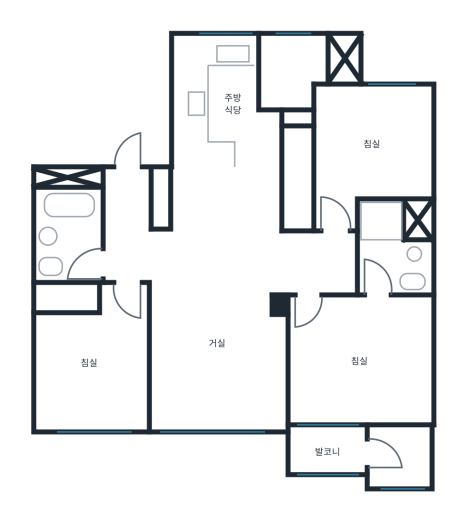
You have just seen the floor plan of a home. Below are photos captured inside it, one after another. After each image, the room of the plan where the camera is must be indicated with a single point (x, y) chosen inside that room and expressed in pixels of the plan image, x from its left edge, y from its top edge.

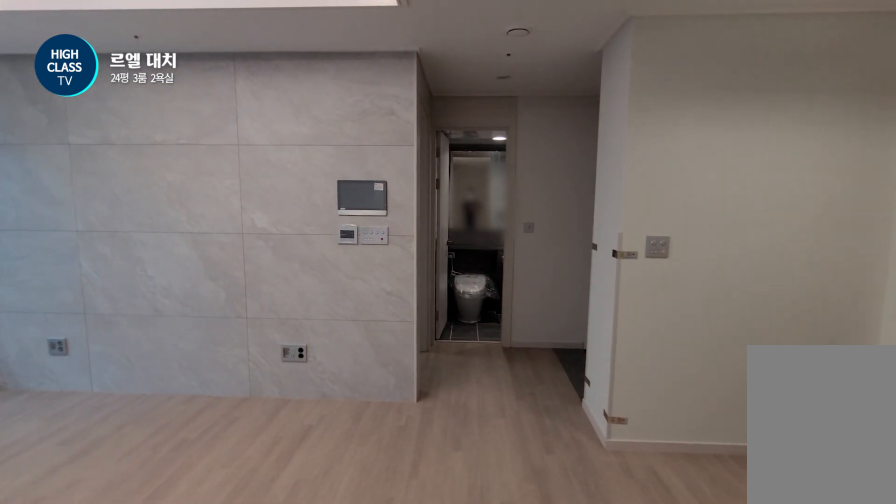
(217, 330)
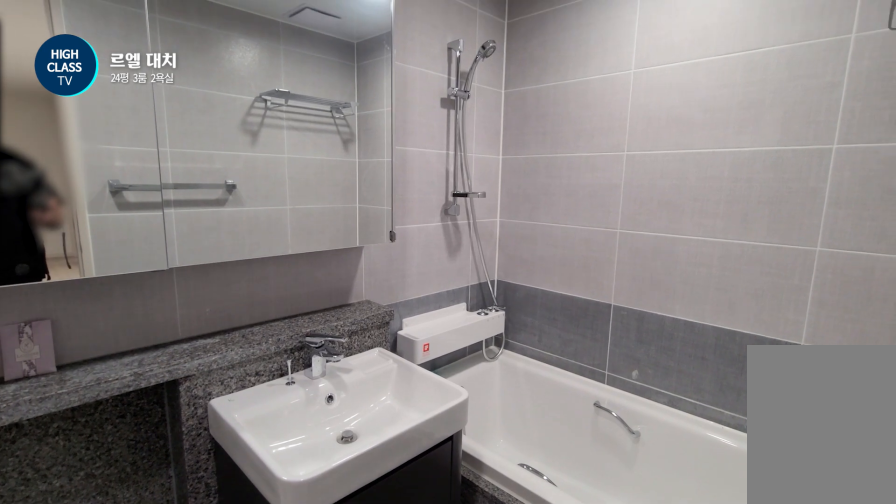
(66, 235)
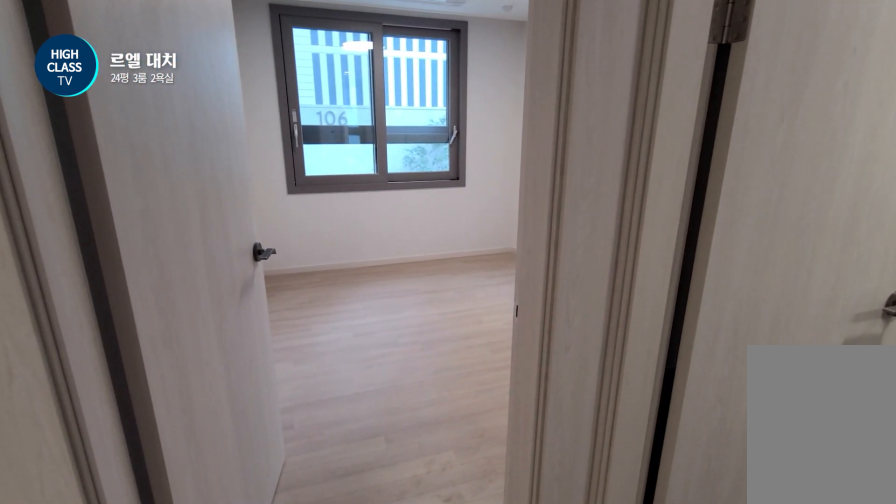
(92, 357)
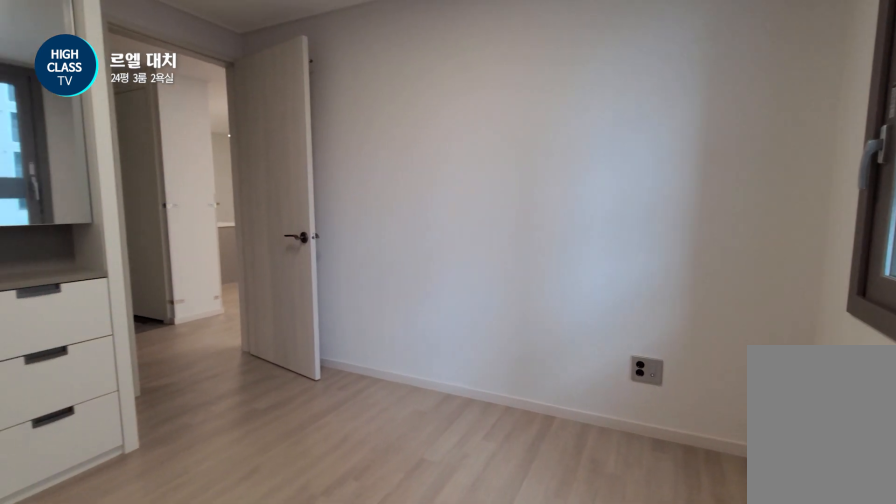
(92, 357)
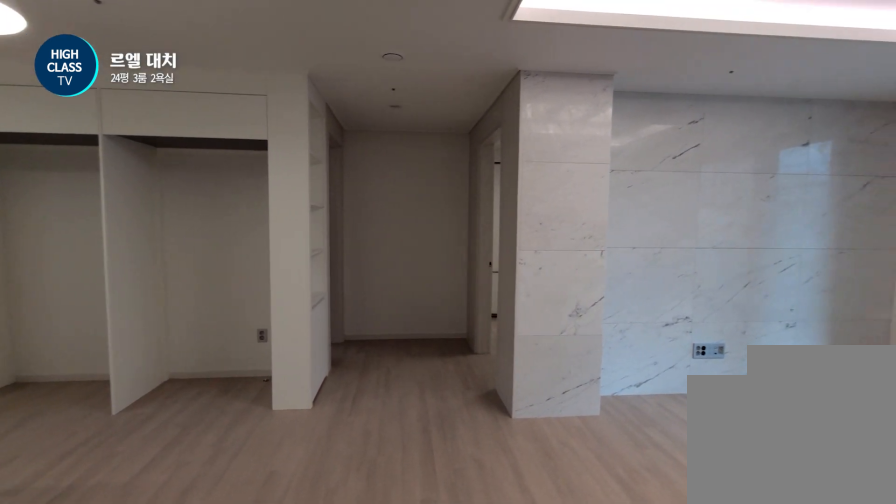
(217, 330)
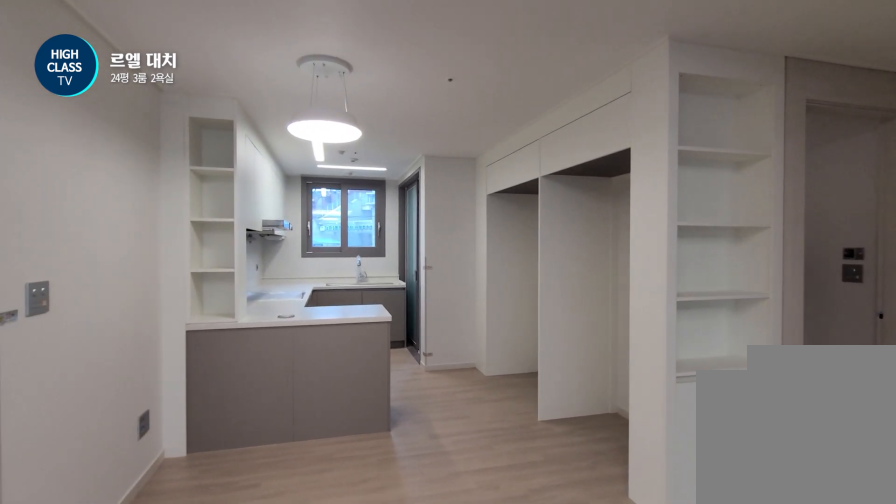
(217, 330)
